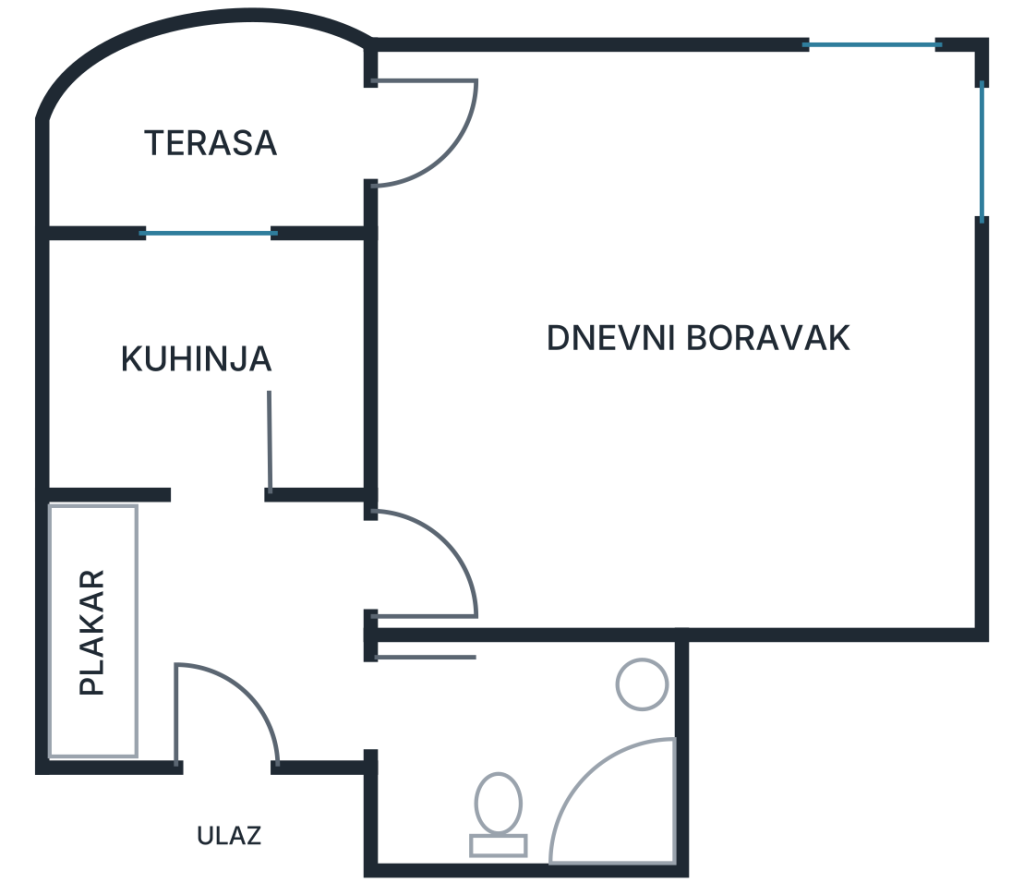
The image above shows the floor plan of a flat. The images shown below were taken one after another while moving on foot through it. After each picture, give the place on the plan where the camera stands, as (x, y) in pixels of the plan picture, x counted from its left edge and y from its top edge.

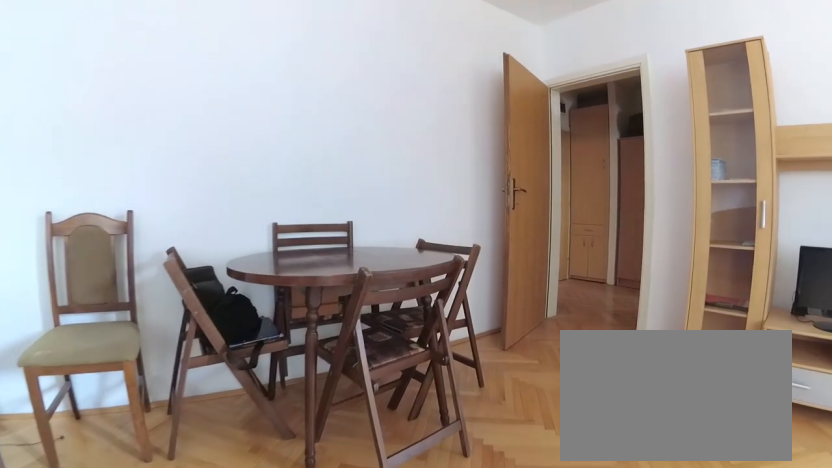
(716, 362)
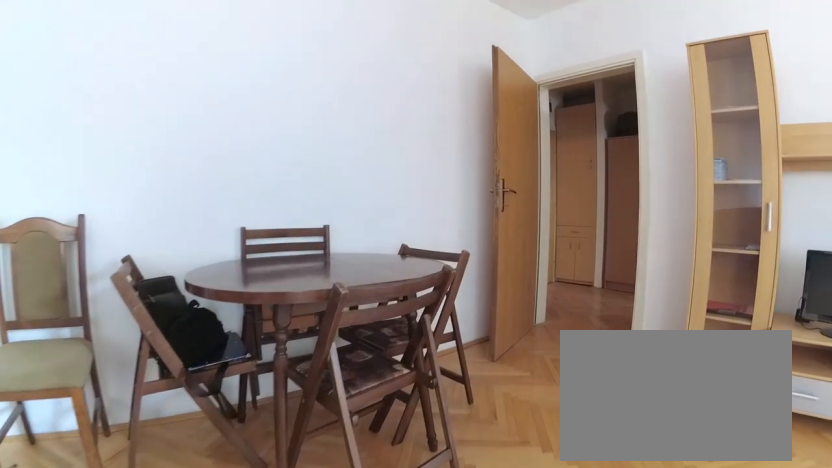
(708, 381)
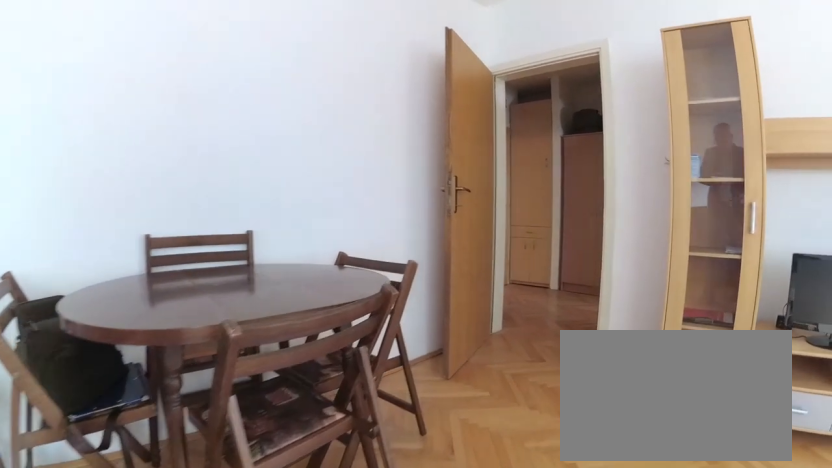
(679, 417)
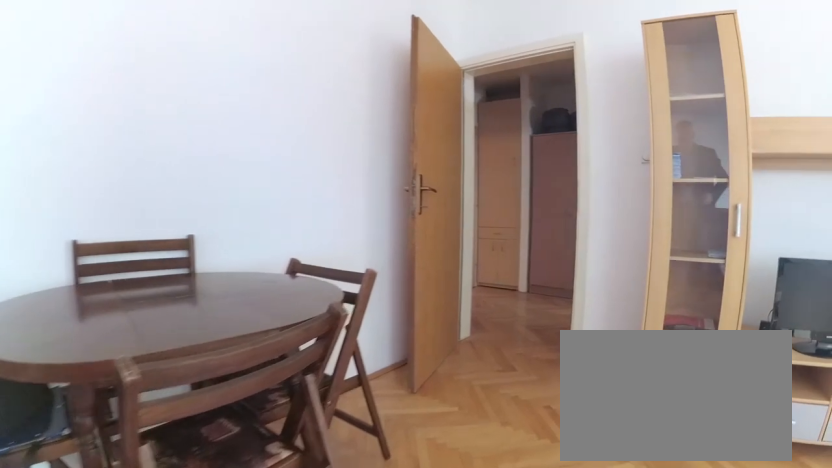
(662, 435)
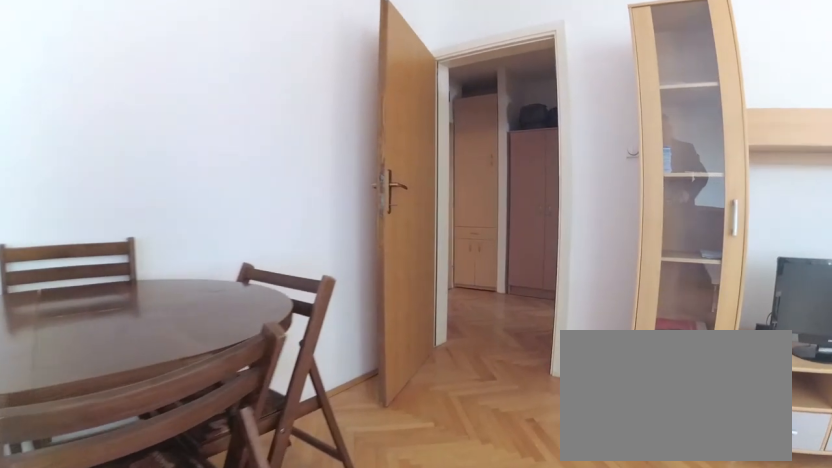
(641, 450)
